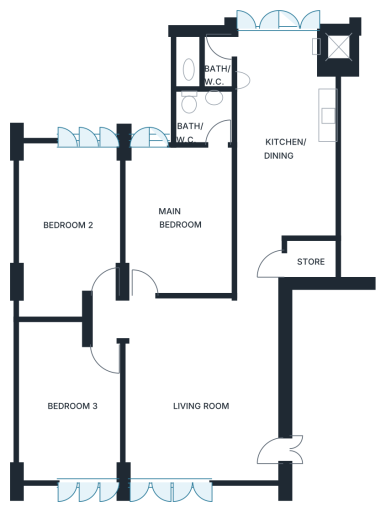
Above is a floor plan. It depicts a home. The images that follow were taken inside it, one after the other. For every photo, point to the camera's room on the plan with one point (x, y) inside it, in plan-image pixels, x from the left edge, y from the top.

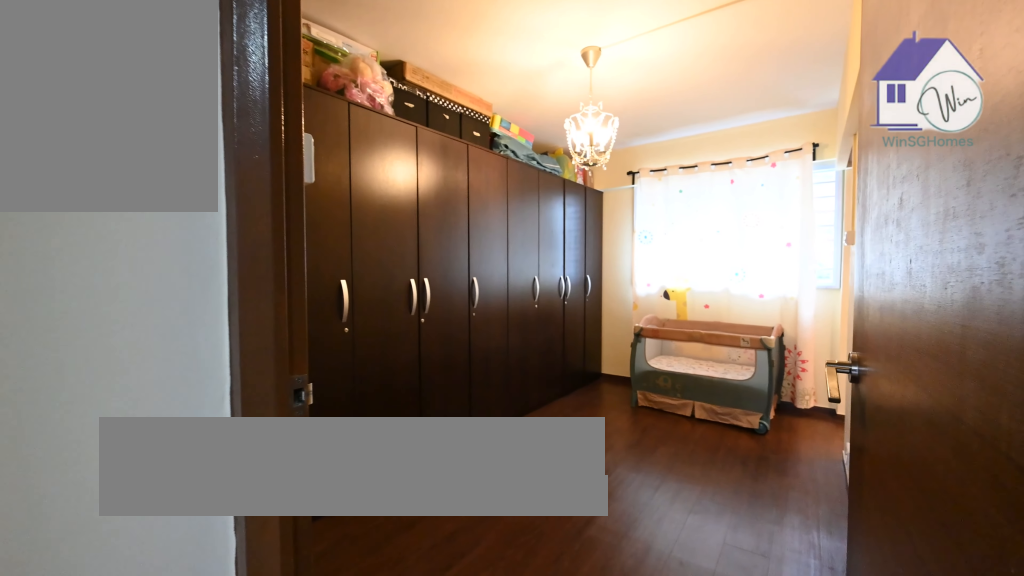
(69, 234)
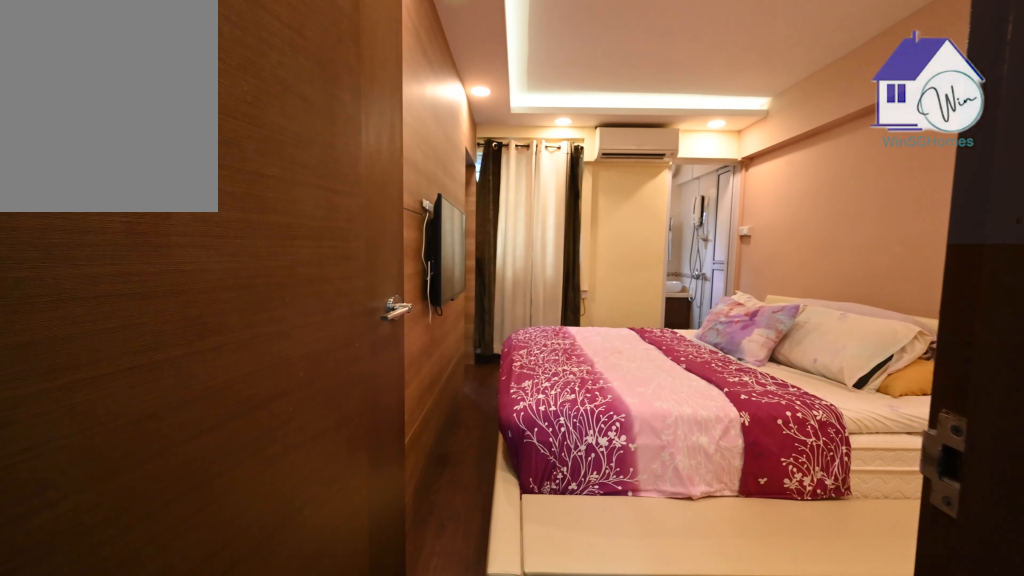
(178, 221)
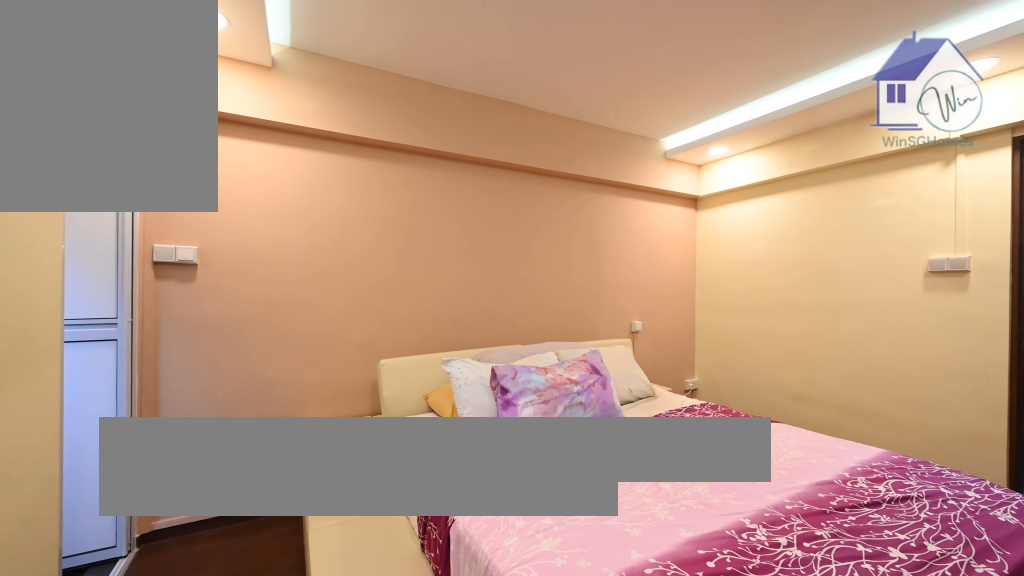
(178, 220)
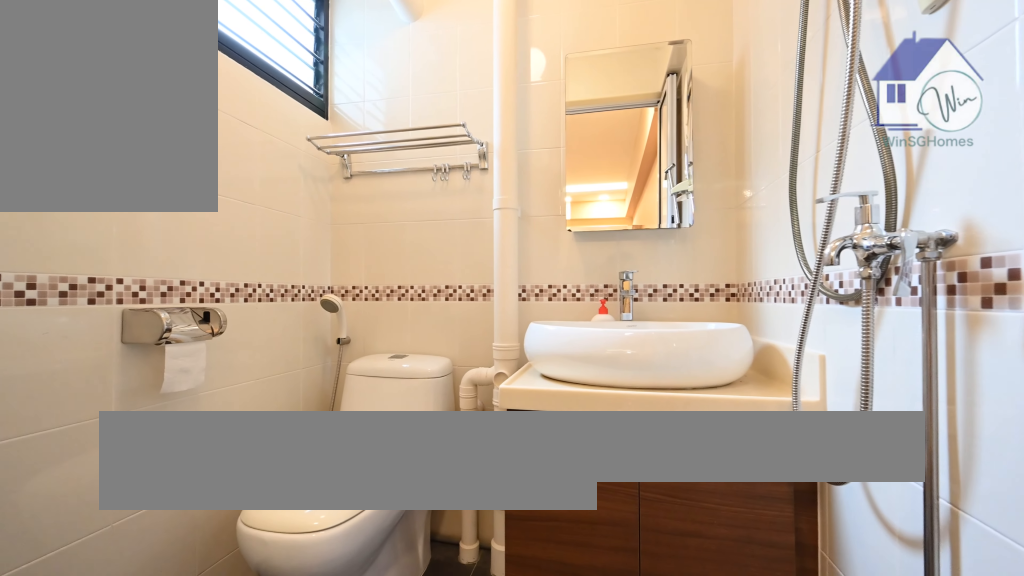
(202, 115)
